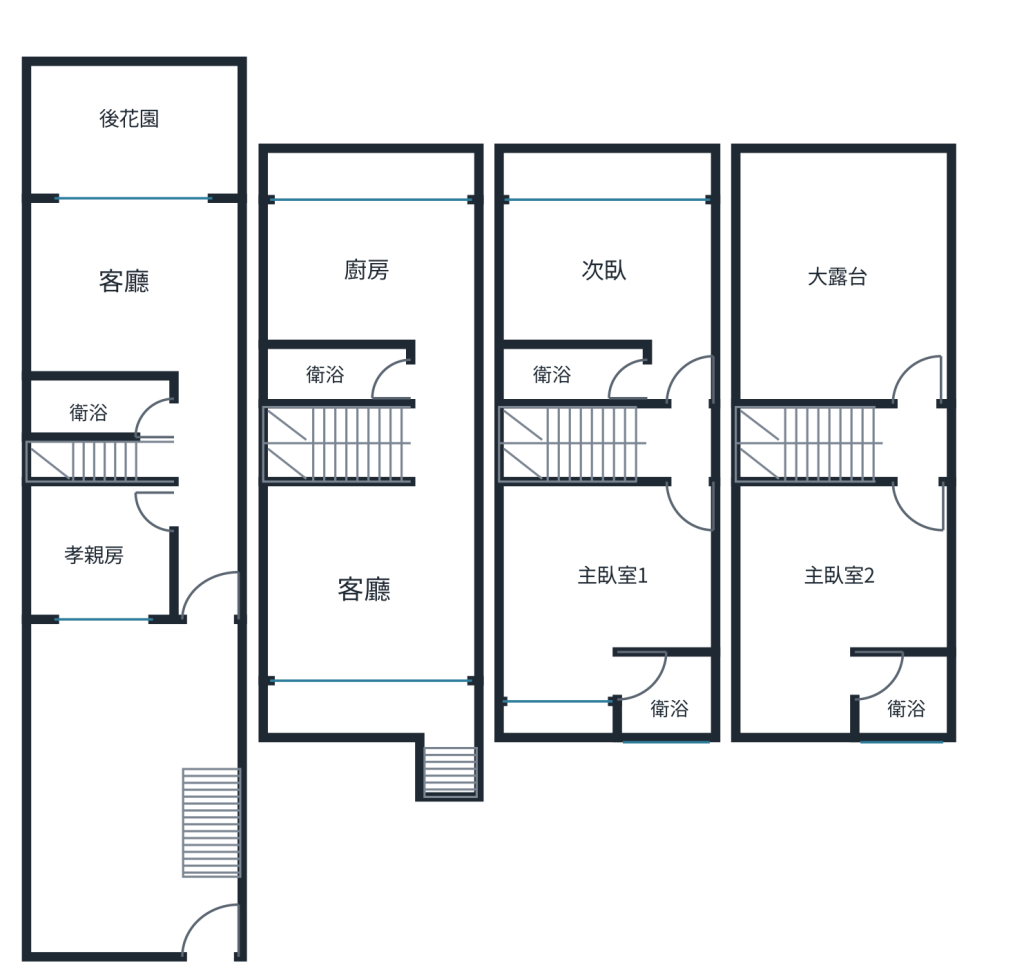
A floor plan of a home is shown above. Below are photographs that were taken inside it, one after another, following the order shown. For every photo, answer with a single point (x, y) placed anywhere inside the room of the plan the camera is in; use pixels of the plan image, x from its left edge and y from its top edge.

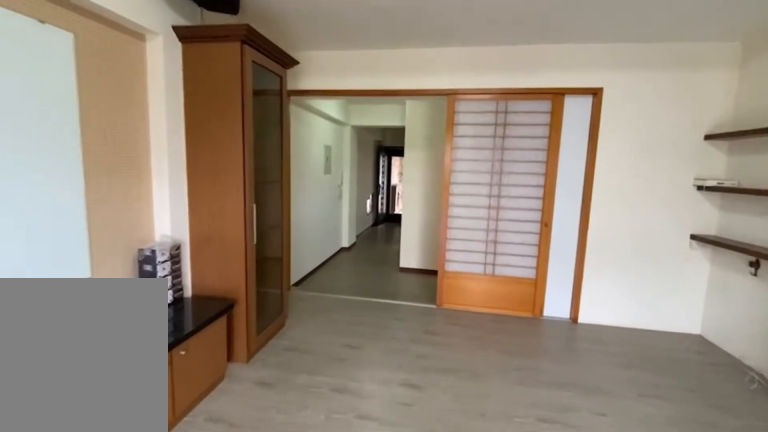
(107, 310)
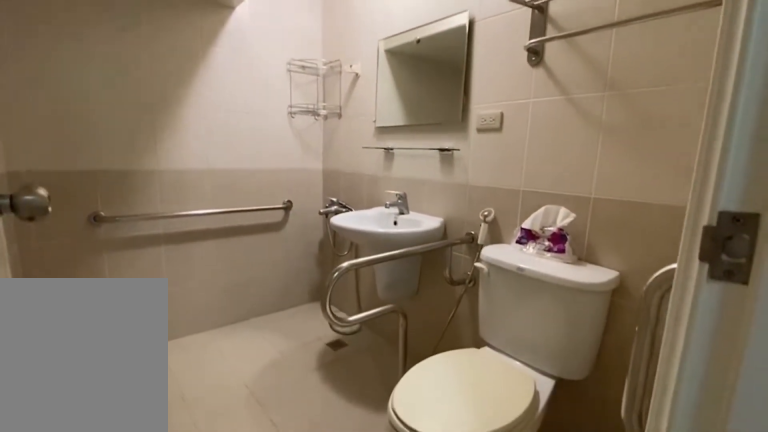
(109, 389)
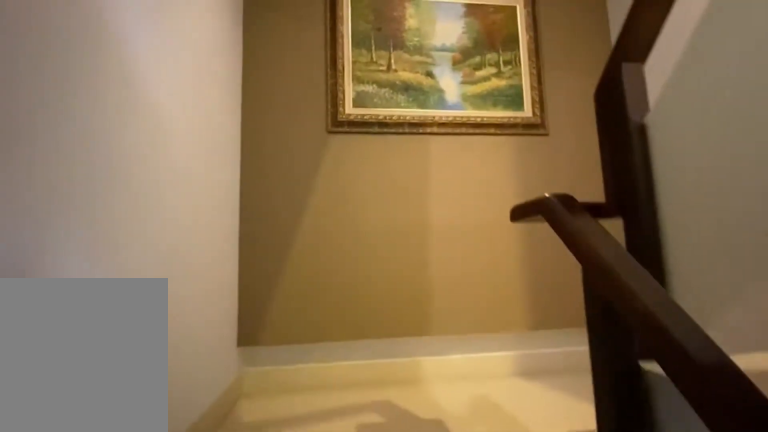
(111, 458)
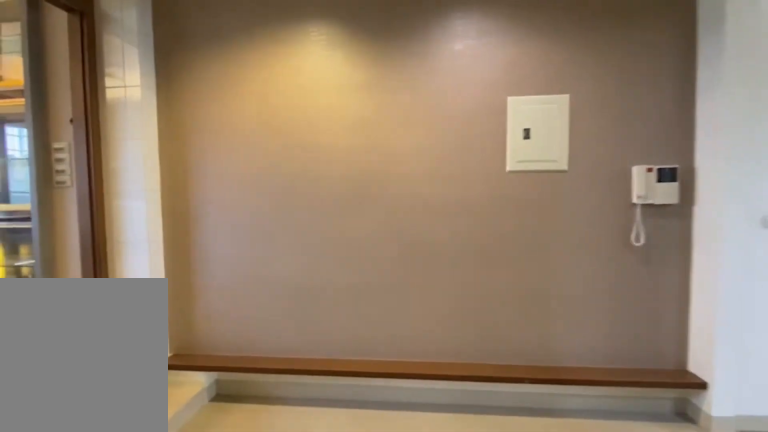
(351, 424)
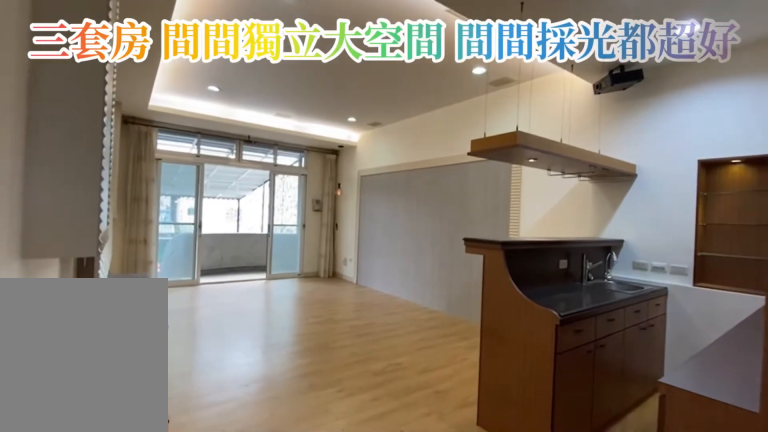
(380, 590)
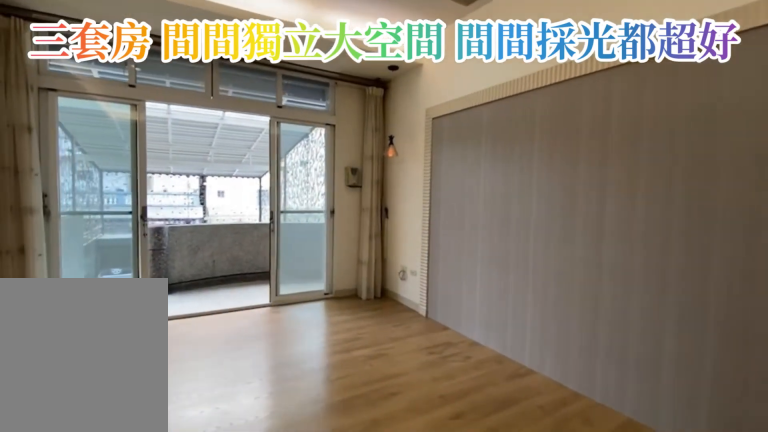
(378, 591)
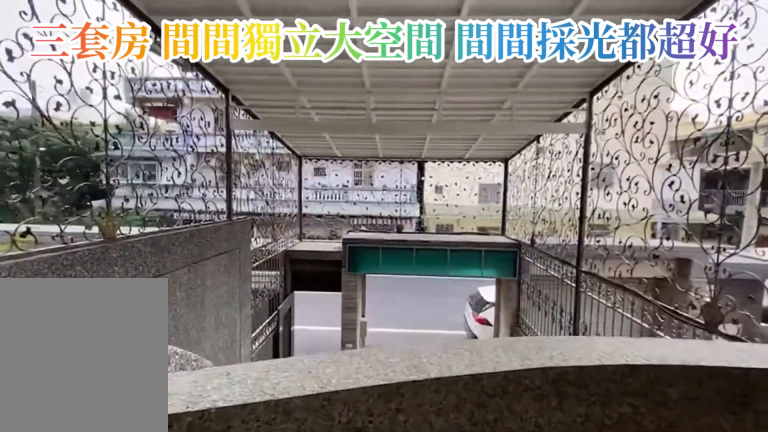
(439, 716)
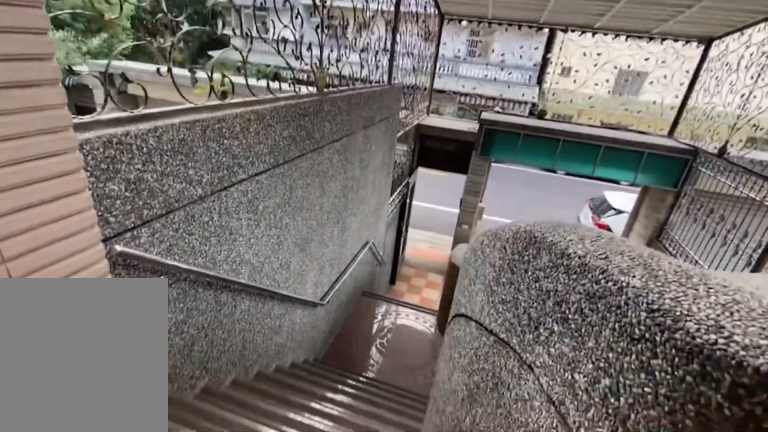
(439, 717)
